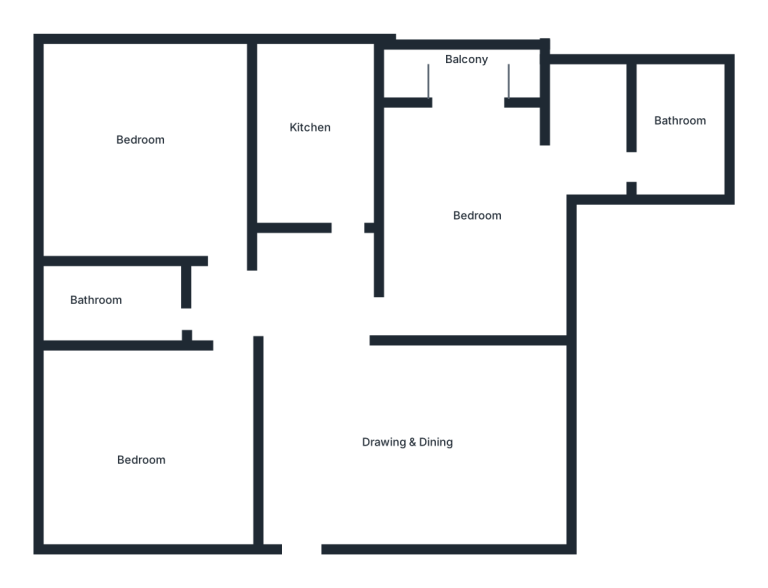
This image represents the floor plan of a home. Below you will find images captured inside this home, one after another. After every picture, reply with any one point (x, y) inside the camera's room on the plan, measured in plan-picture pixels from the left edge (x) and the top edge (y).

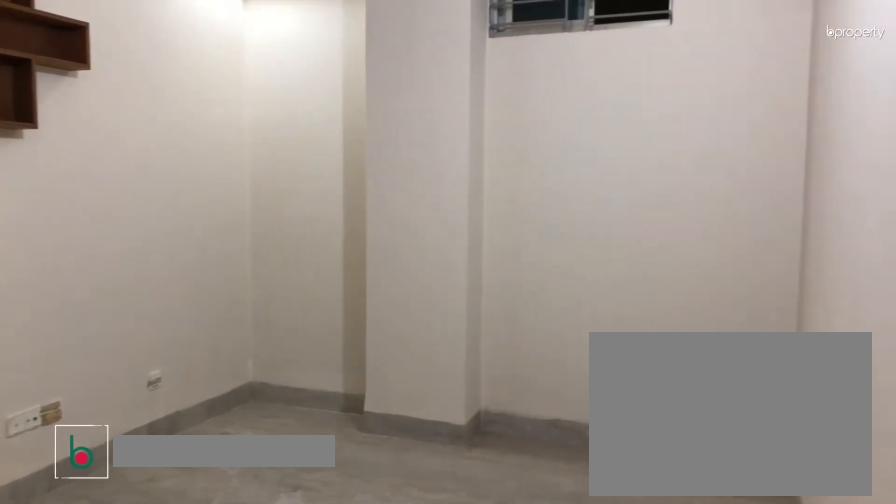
(436, 439)
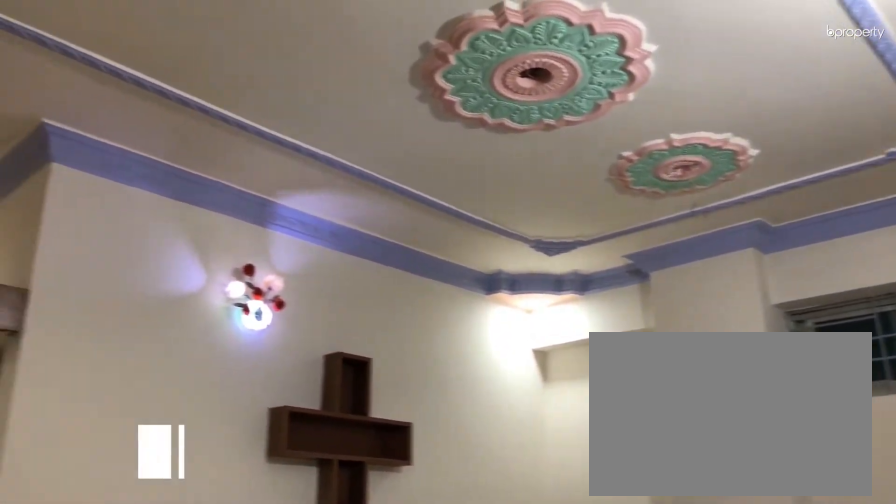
(436, 439)
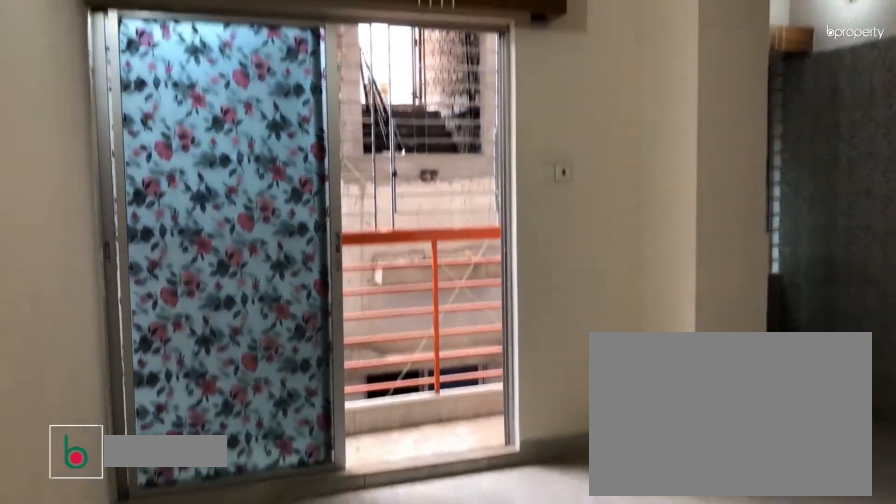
(474, 205)
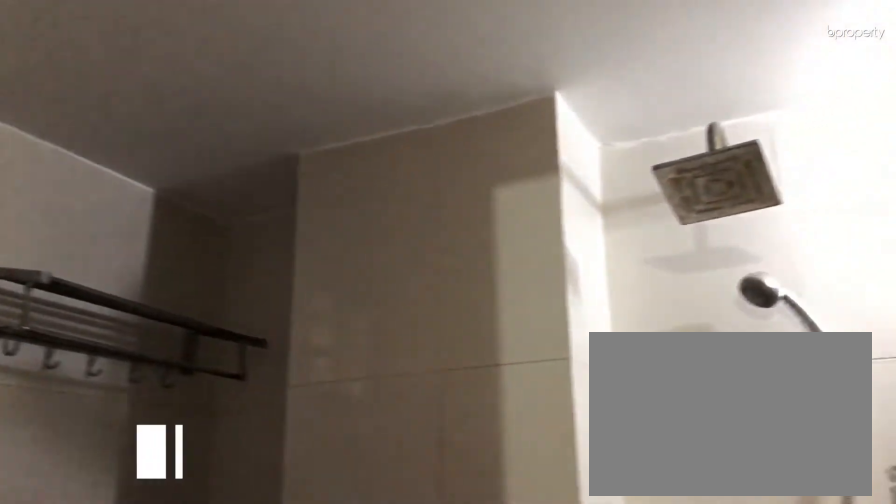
(676, 128)
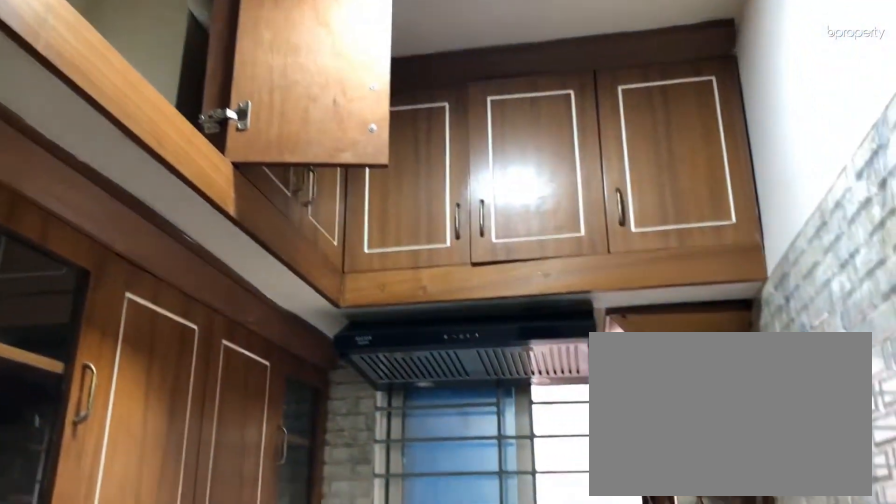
(312, 134)
